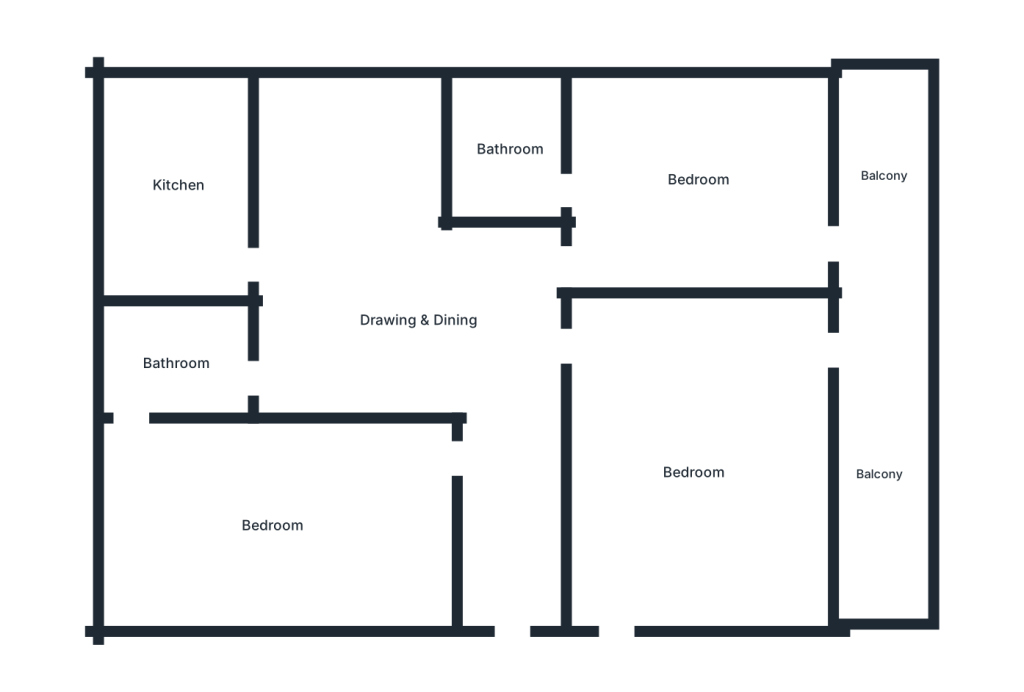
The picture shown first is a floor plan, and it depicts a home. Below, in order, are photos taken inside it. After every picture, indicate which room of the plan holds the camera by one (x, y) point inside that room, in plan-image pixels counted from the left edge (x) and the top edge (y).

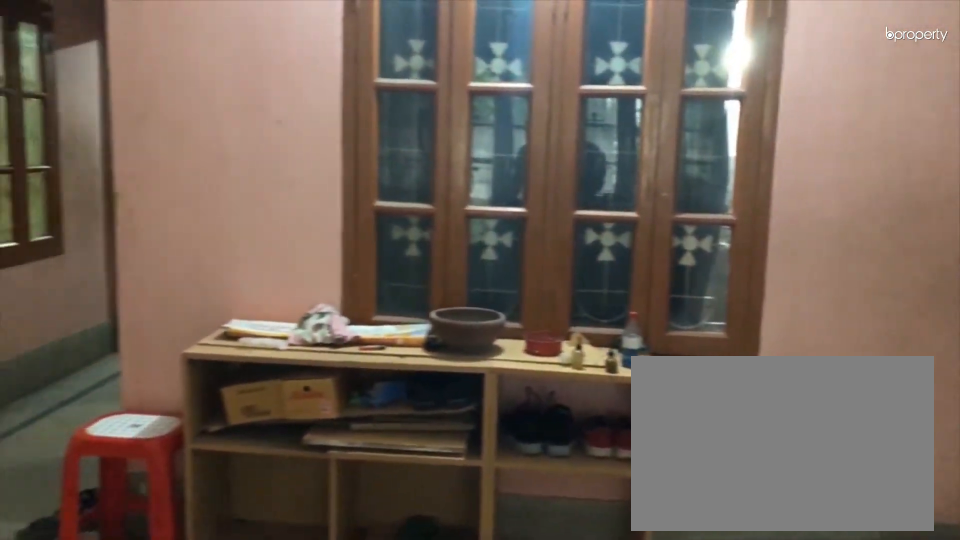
(418, 325)
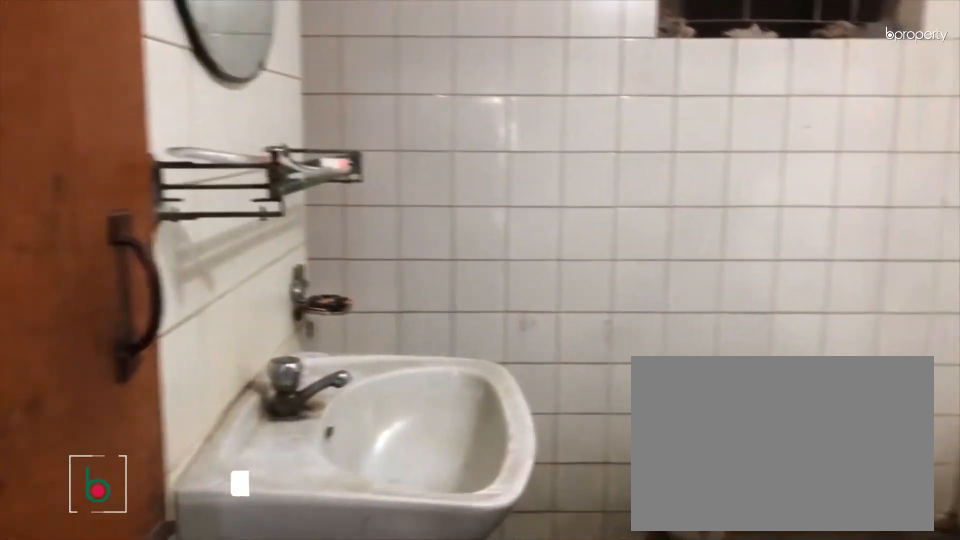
(176, 365)
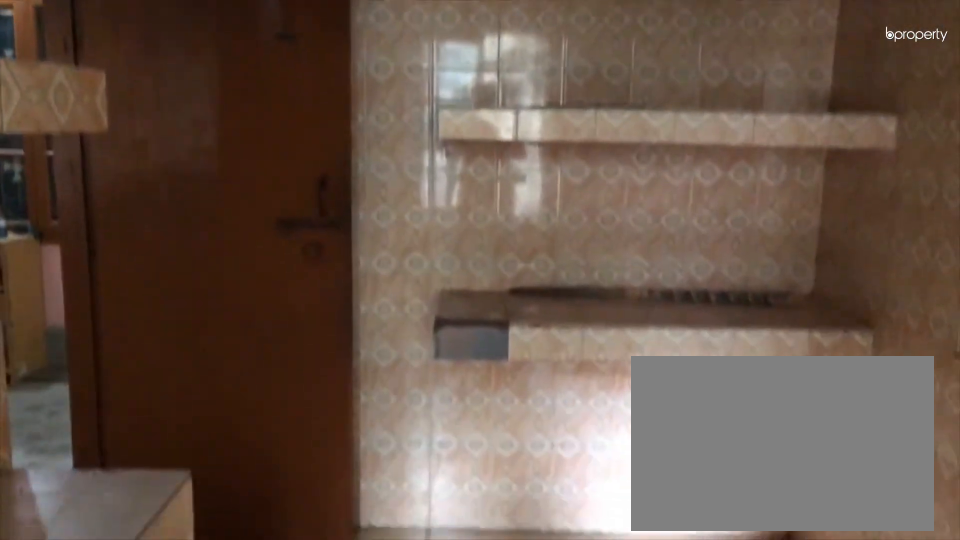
(180, 184)
